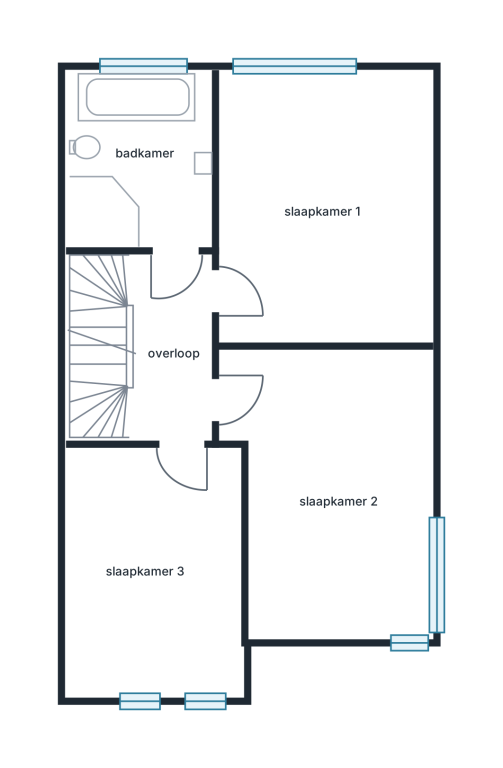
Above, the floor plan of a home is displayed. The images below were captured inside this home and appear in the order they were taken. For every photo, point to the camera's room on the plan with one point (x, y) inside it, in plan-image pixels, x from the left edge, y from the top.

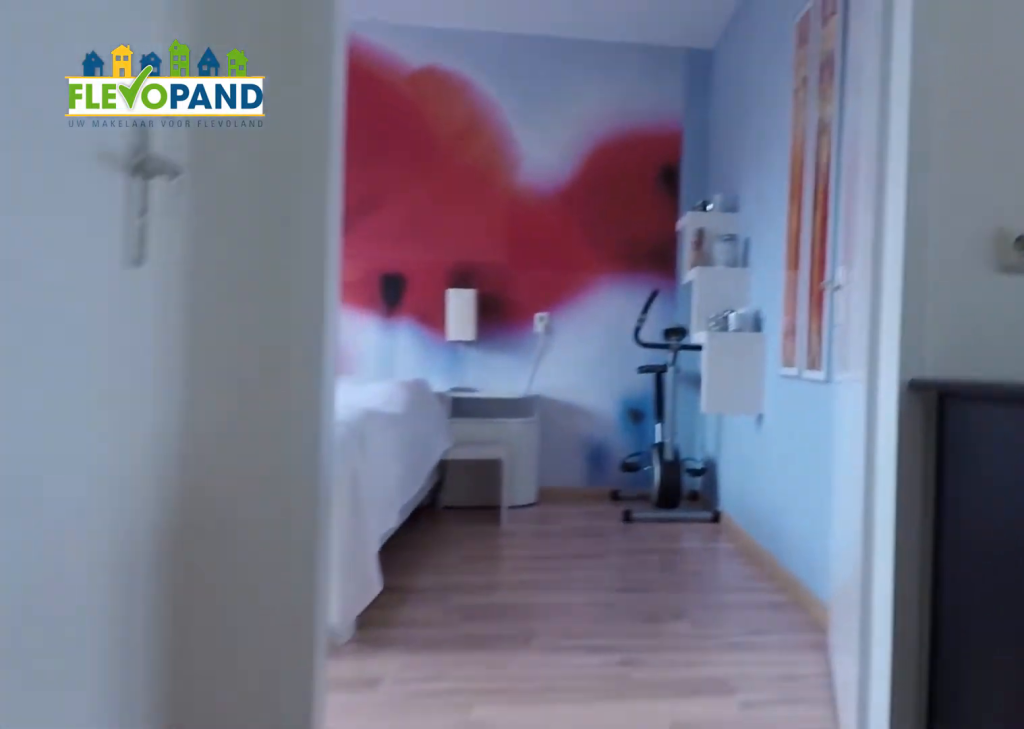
(170, 336)
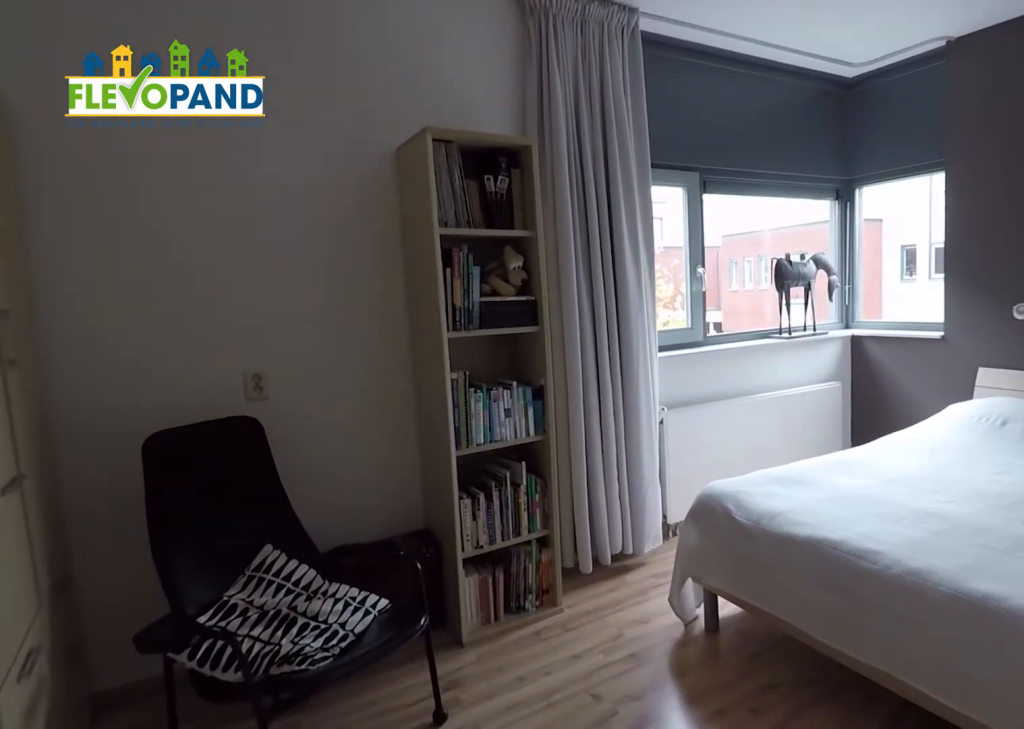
(338, 491)
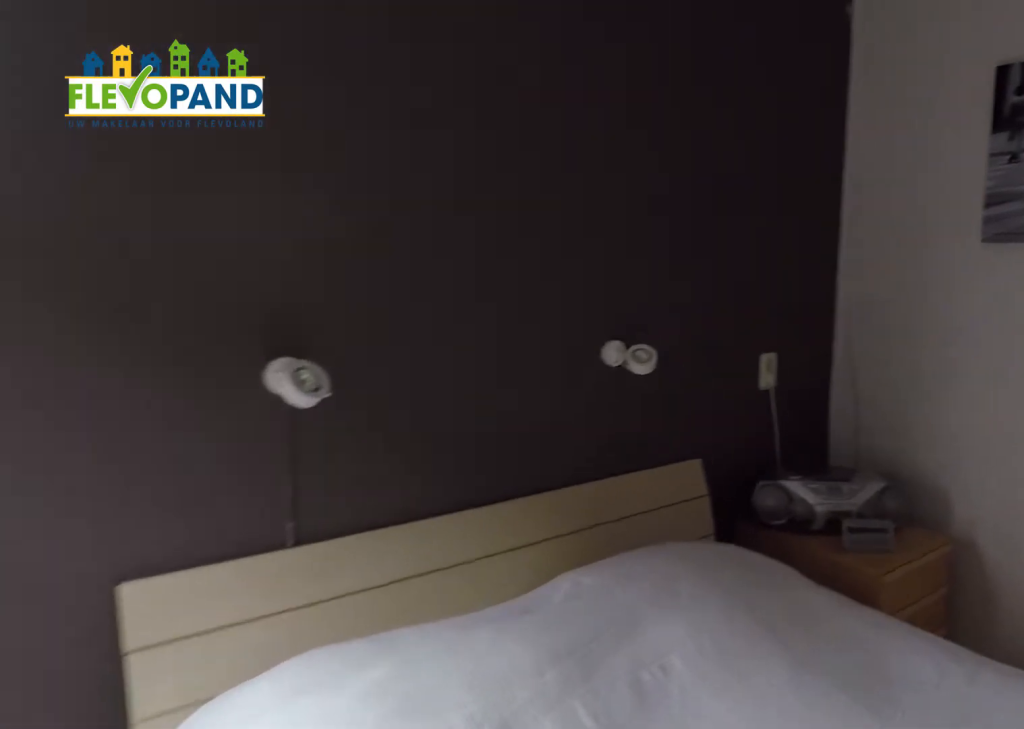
(338, 491)
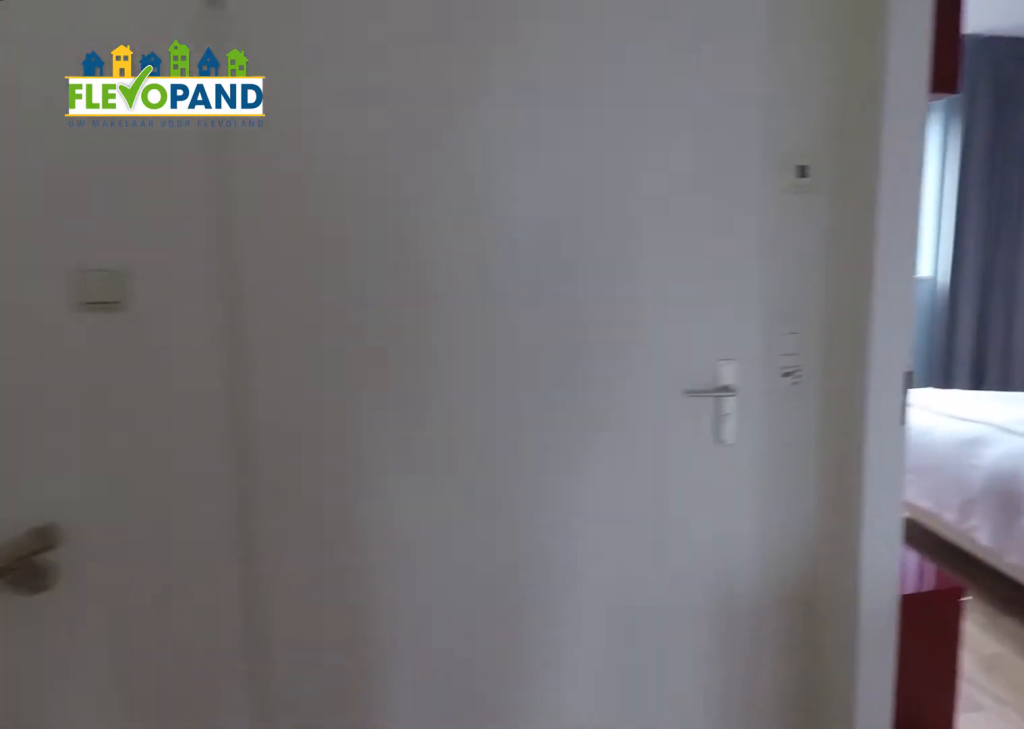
(171, 328)
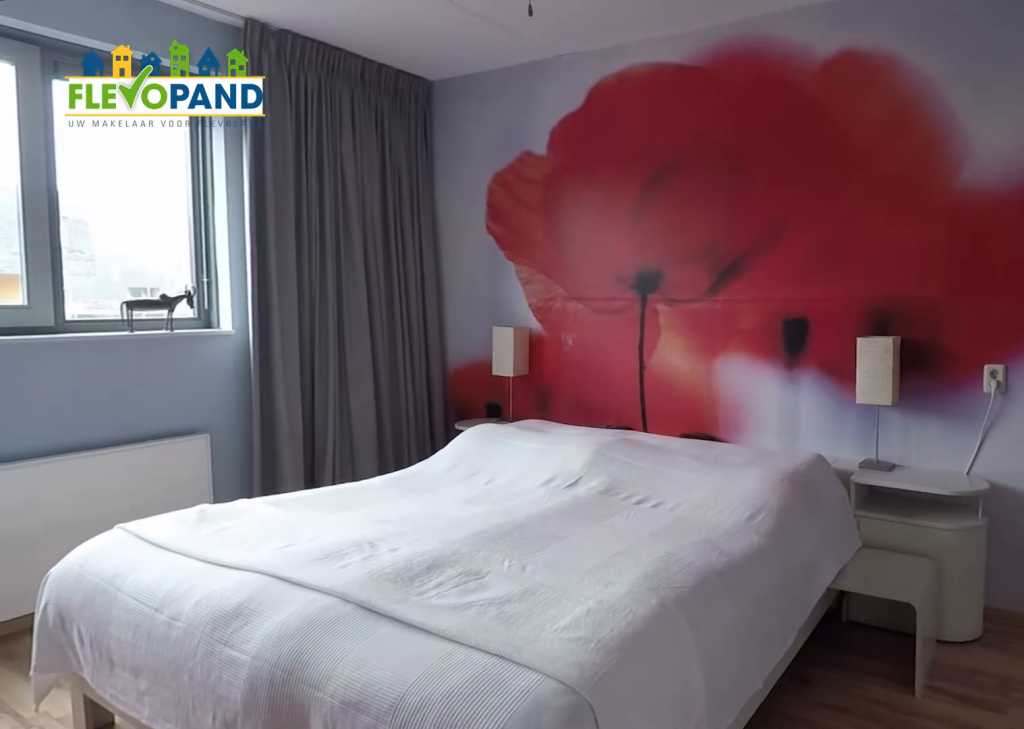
(329, 206)
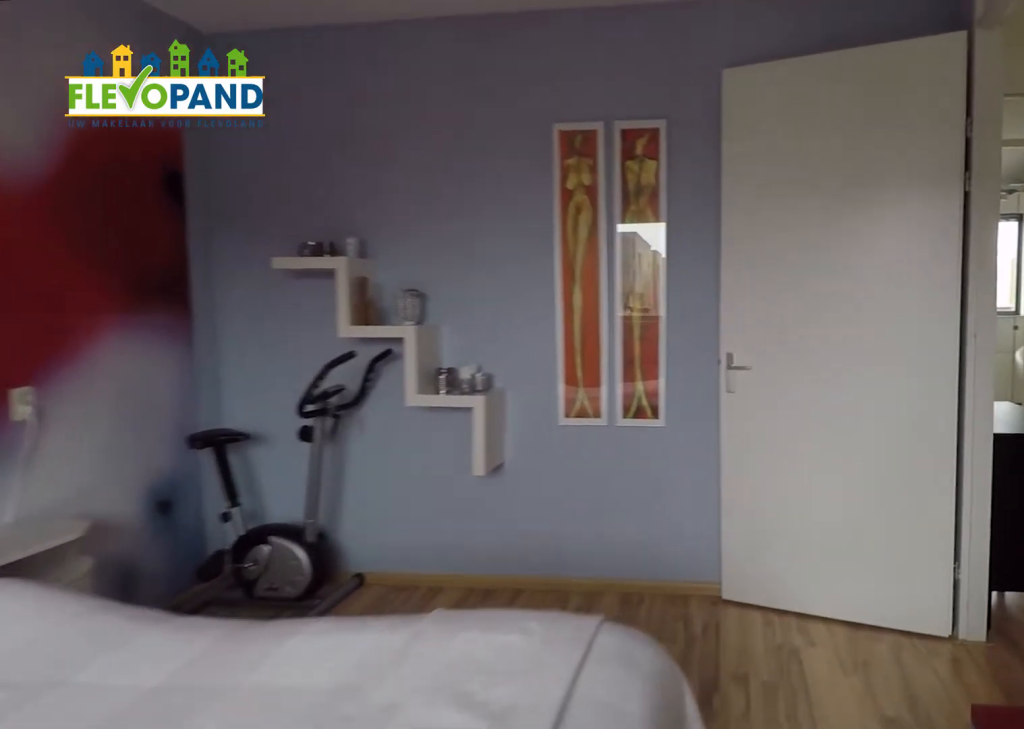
(329, 206)
